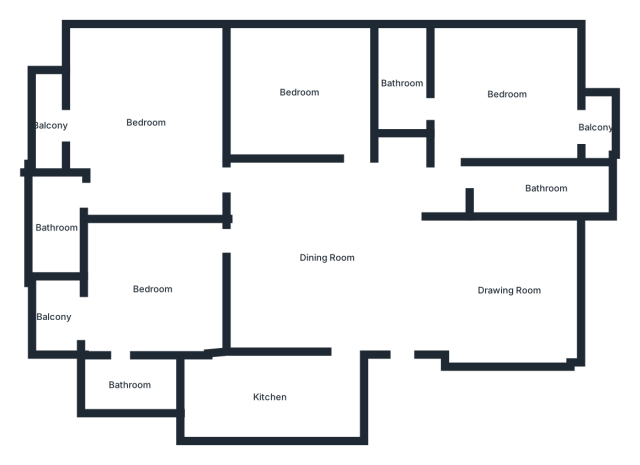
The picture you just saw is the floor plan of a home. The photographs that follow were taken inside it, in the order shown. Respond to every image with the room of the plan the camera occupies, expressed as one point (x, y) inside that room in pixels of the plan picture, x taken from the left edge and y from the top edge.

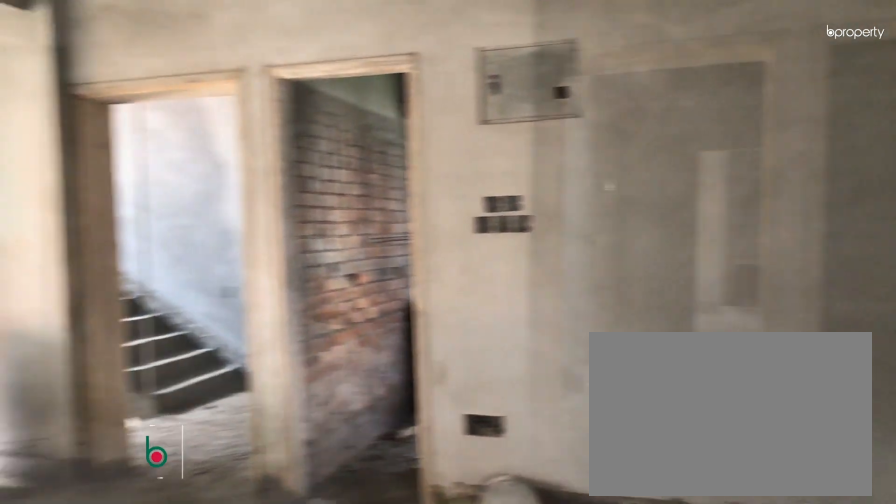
(328, 255)
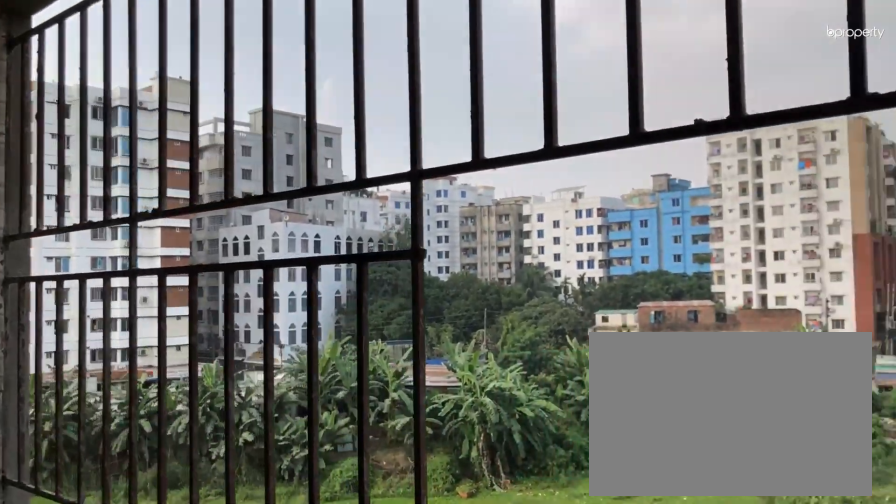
(50, 317)
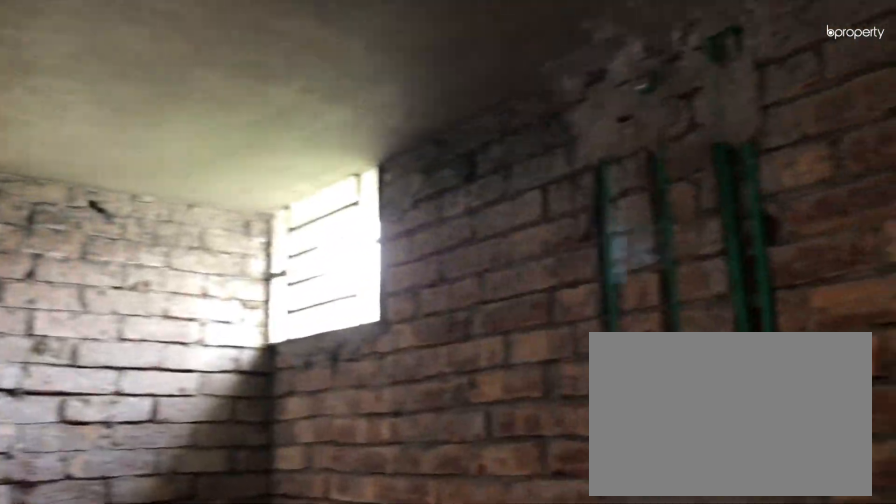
(56, 228)
